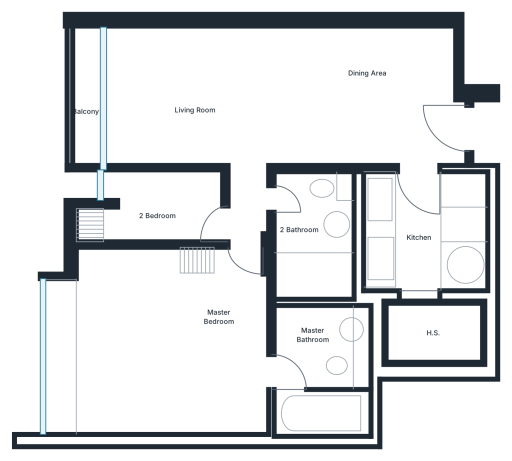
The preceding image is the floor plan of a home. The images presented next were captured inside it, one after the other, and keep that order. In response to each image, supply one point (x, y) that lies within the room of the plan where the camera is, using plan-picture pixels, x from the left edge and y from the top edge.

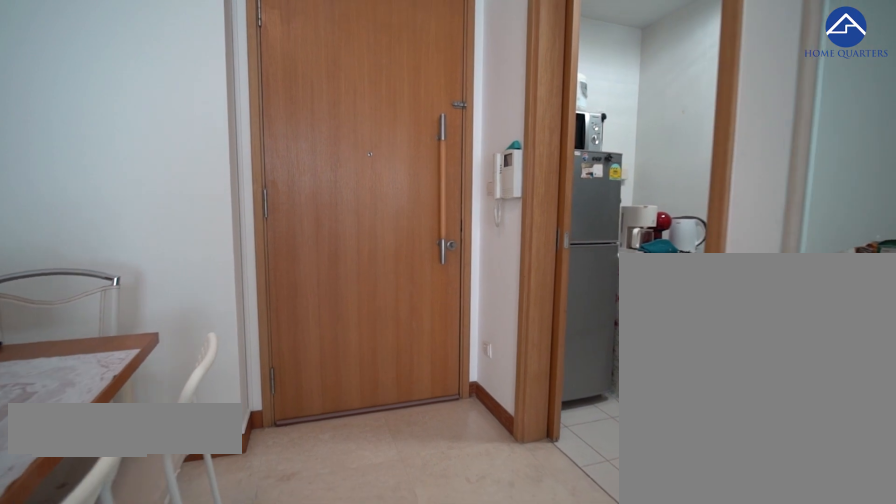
(430, 135)
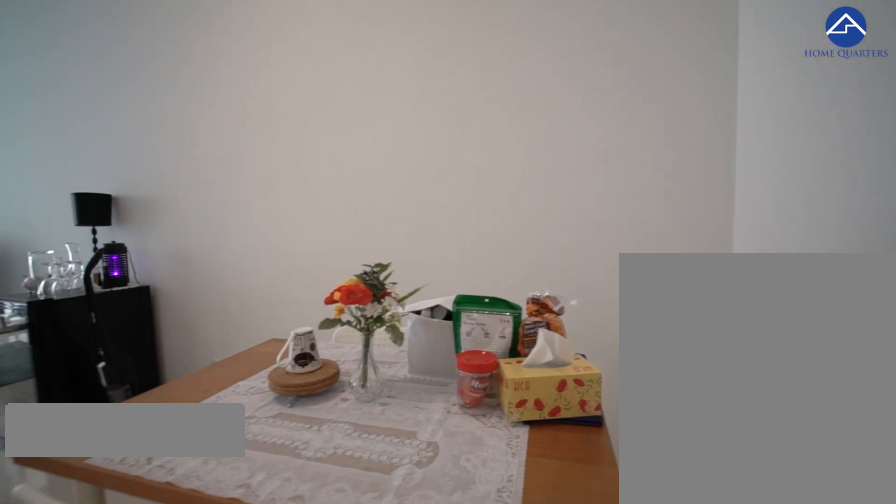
(362, 95)
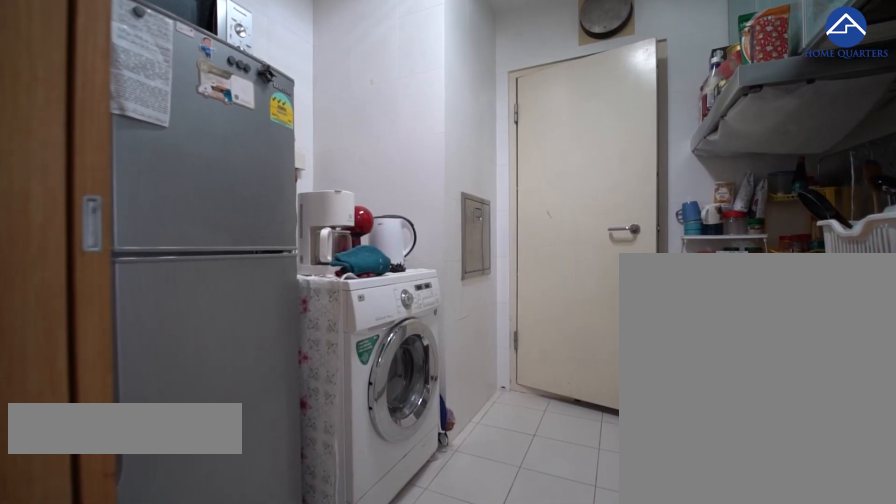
(426, 231)
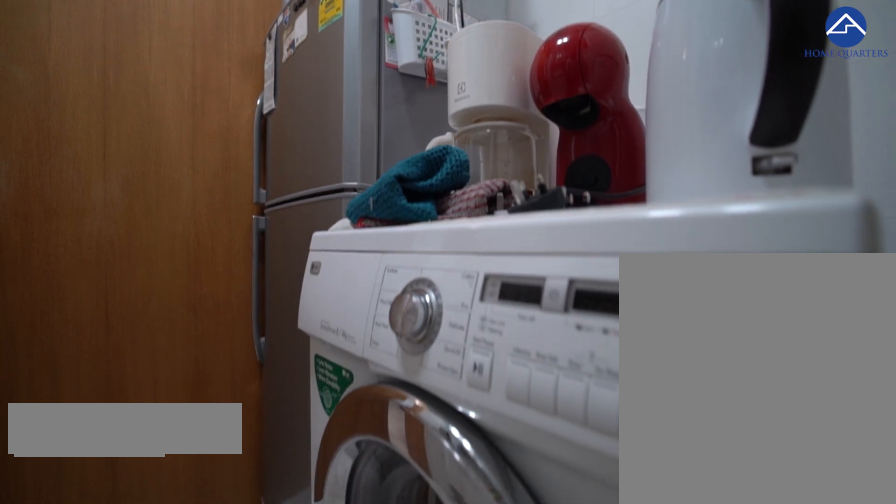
(426, 231)
